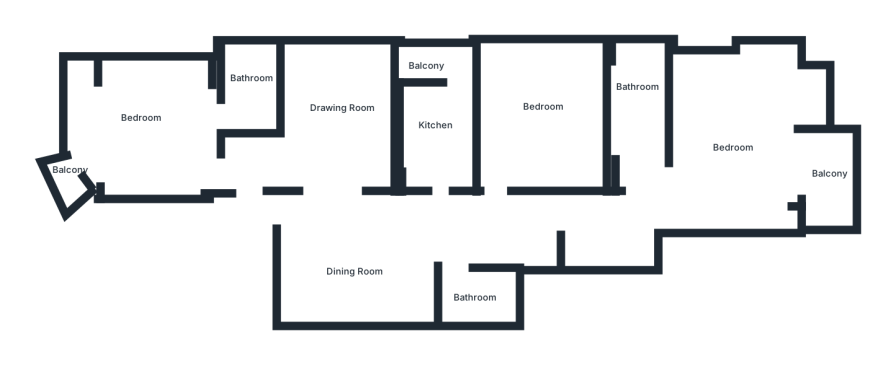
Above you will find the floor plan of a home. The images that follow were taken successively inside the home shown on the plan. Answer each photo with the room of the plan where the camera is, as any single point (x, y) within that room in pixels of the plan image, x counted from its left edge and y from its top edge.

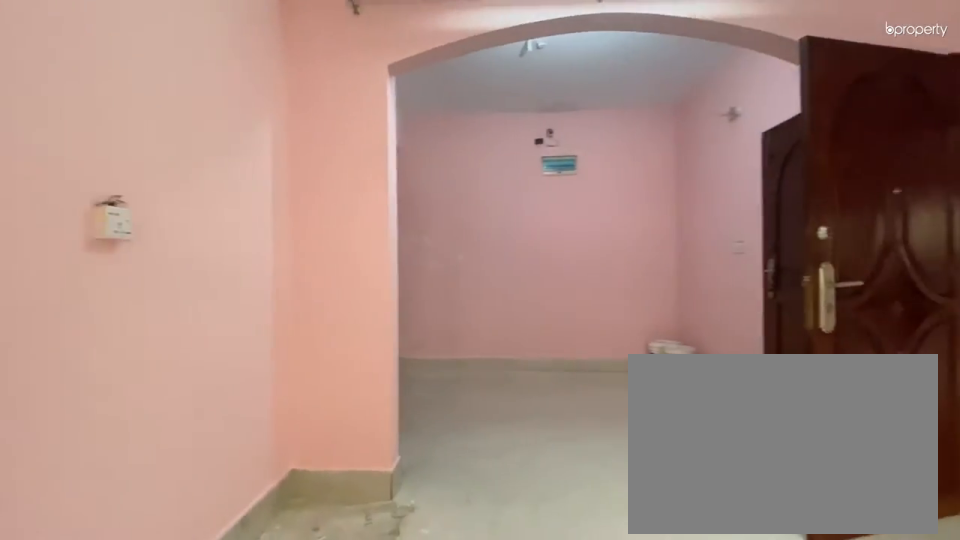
(332, 135)
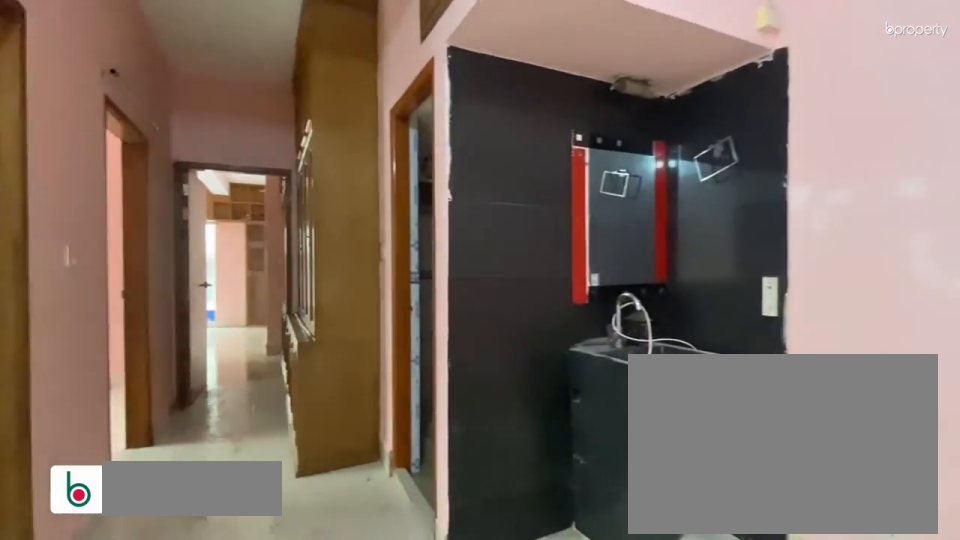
(355, 266)
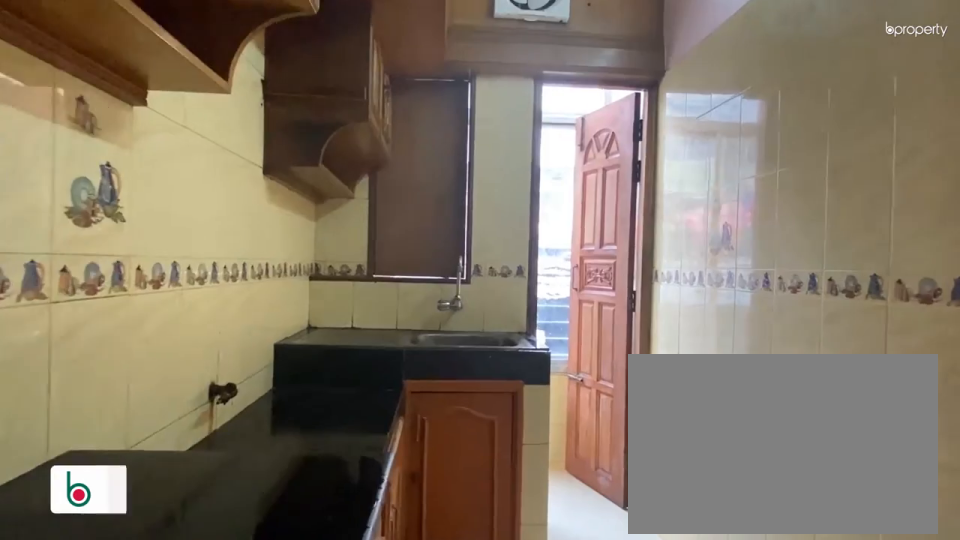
(437, 134)
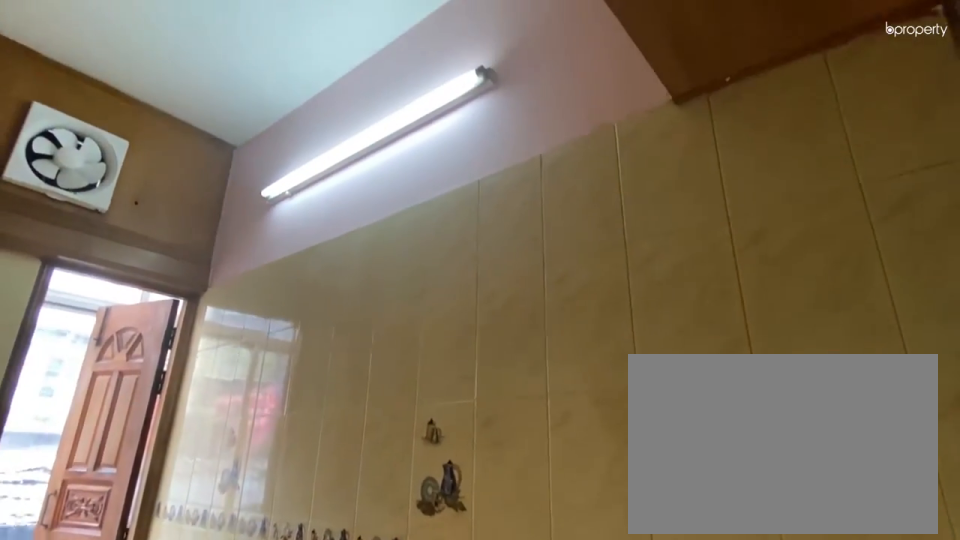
(437, 134)
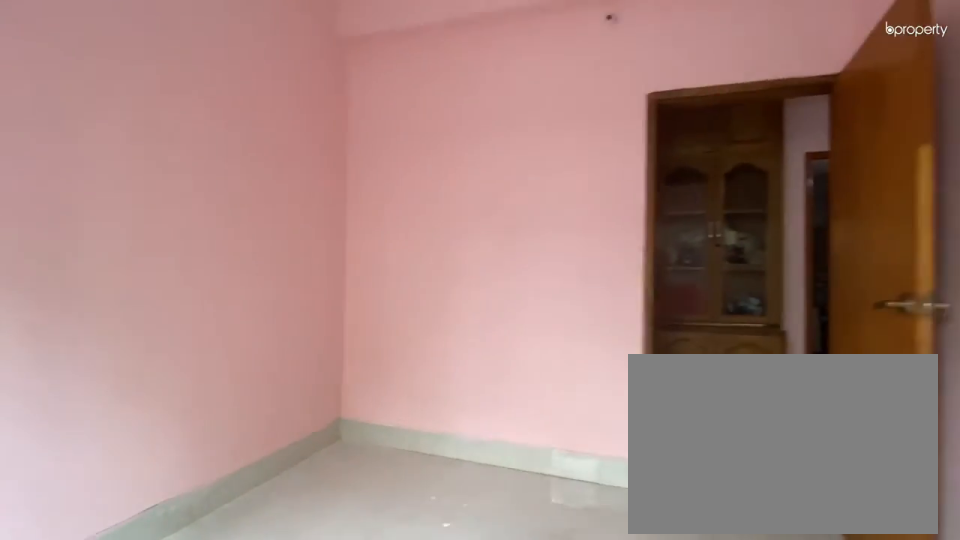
(542, 131)
